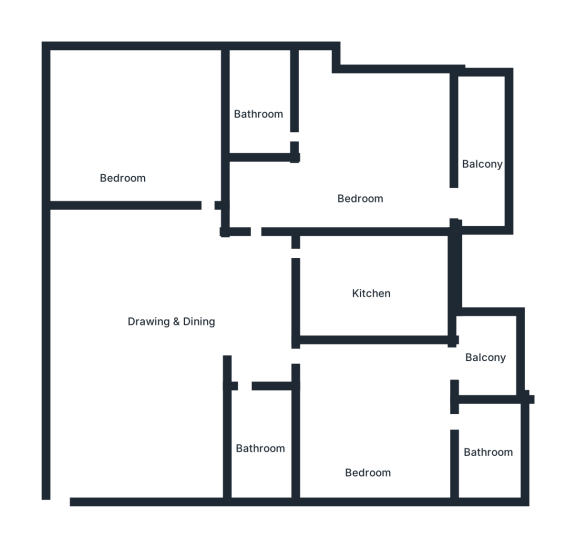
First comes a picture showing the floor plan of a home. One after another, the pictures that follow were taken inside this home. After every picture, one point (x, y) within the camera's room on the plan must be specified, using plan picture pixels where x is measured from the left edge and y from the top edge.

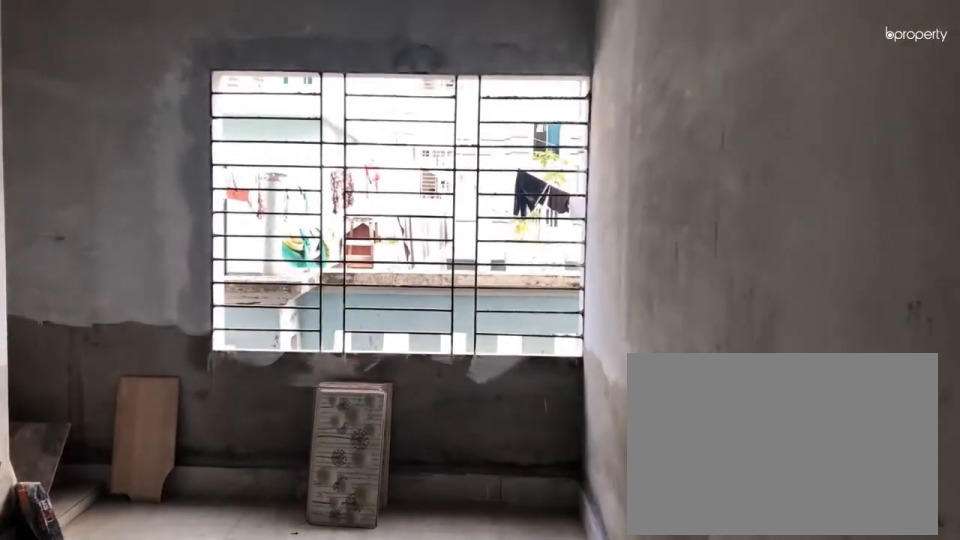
(196, 168)
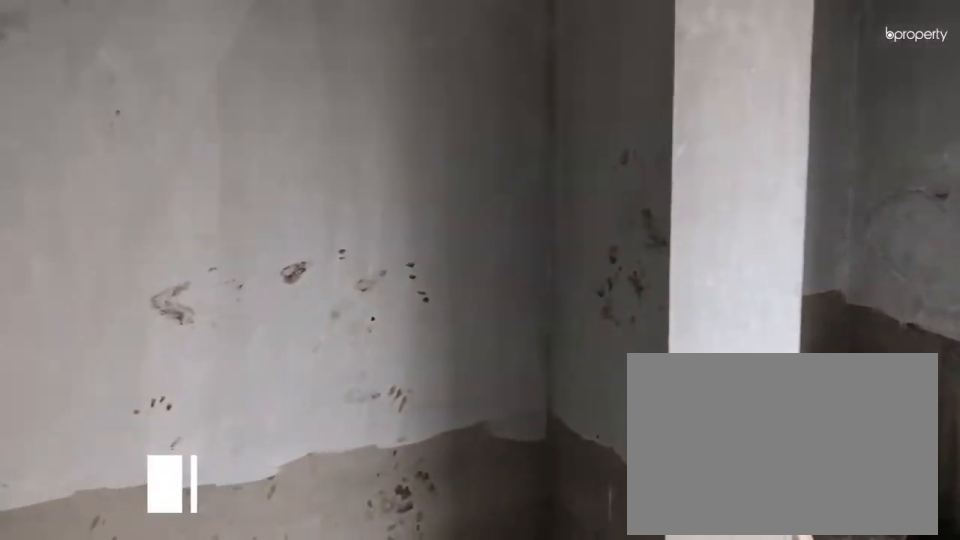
(121, 128)
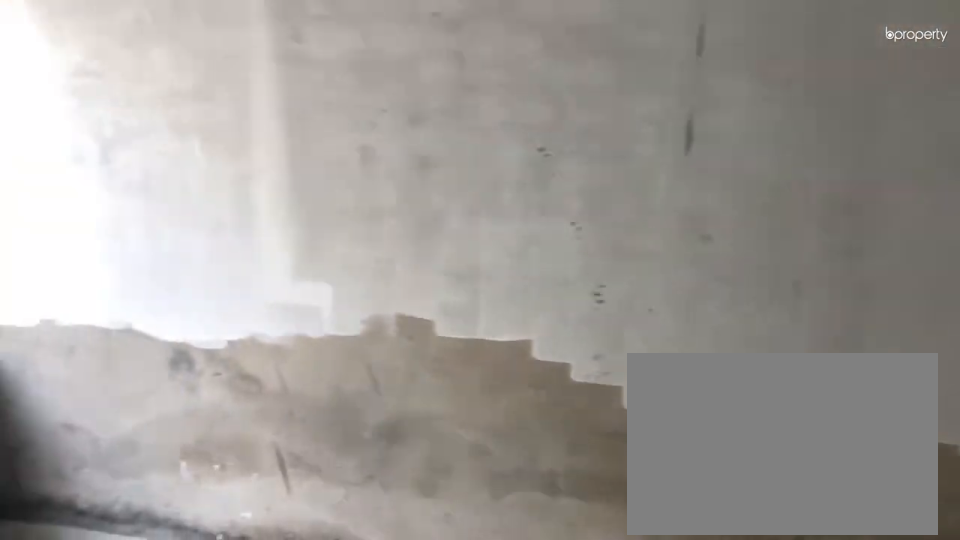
(121, 128)
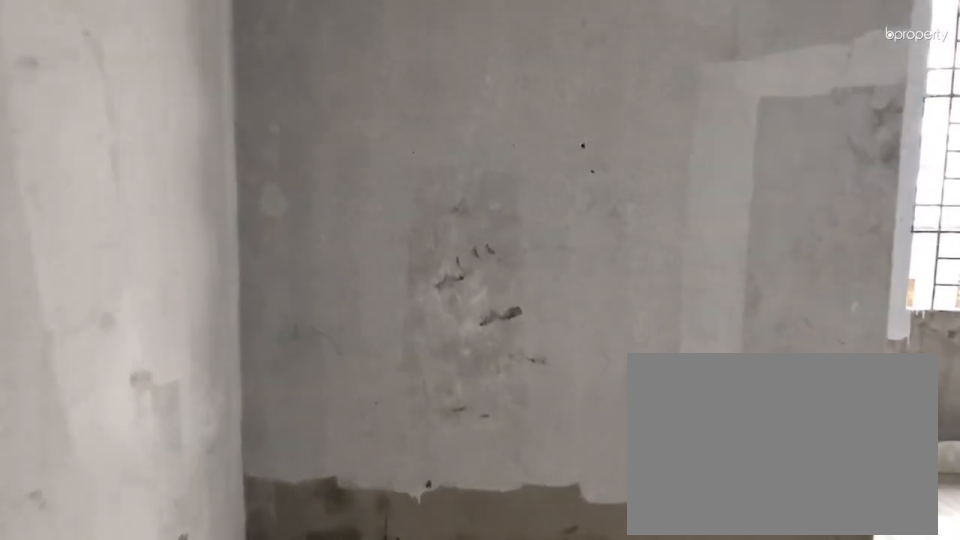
(291, 197)
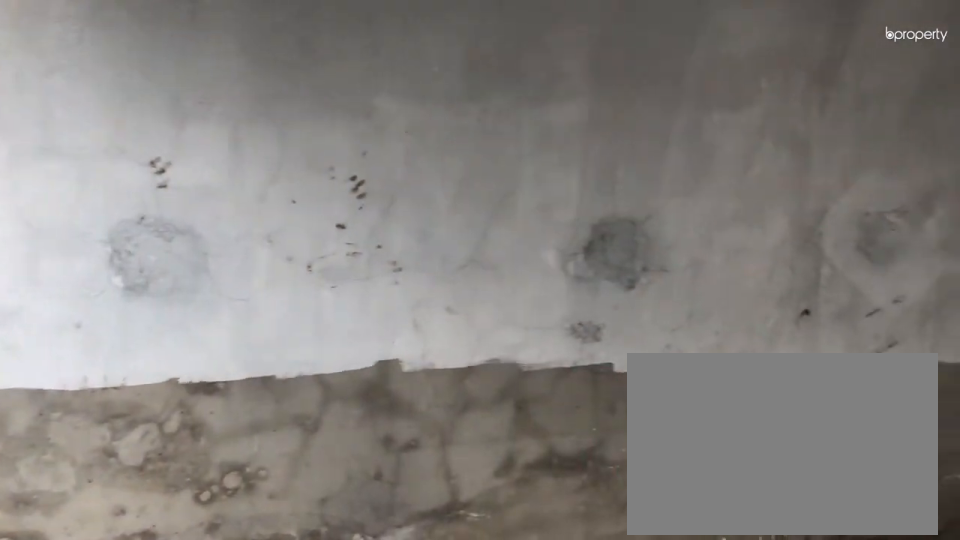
(360, 152)
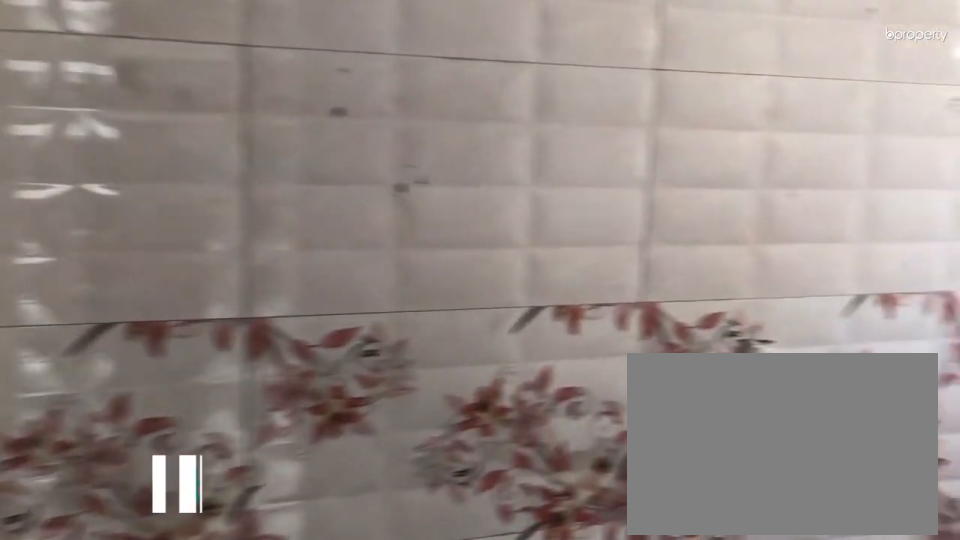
(257, 107)
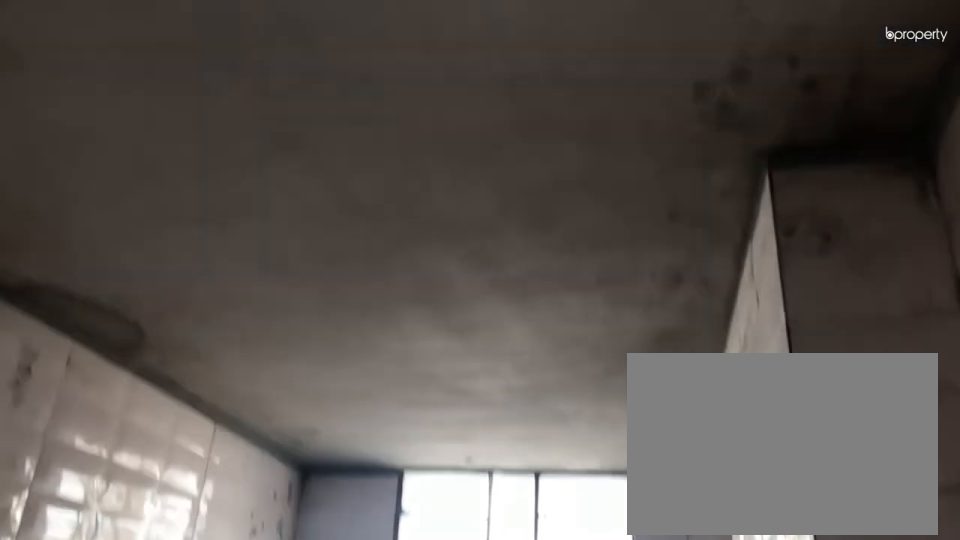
(257, 107)
